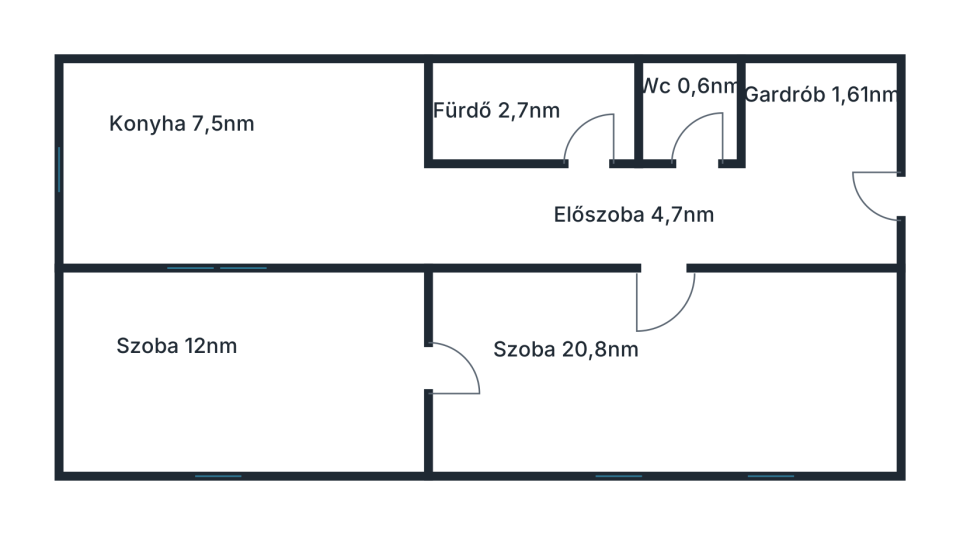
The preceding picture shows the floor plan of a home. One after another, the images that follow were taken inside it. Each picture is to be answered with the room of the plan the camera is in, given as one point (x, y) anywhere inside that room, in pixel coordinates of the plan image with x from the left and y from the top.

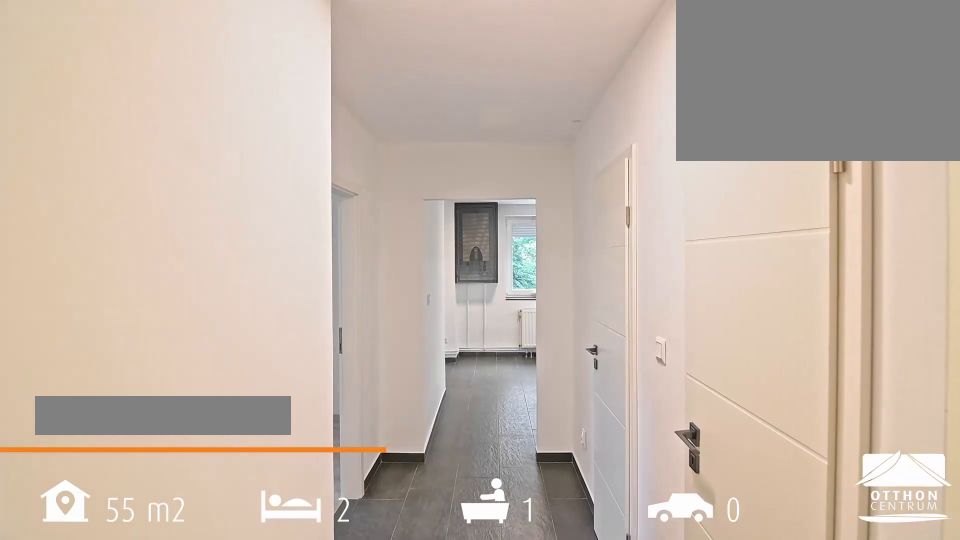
(822, 163)
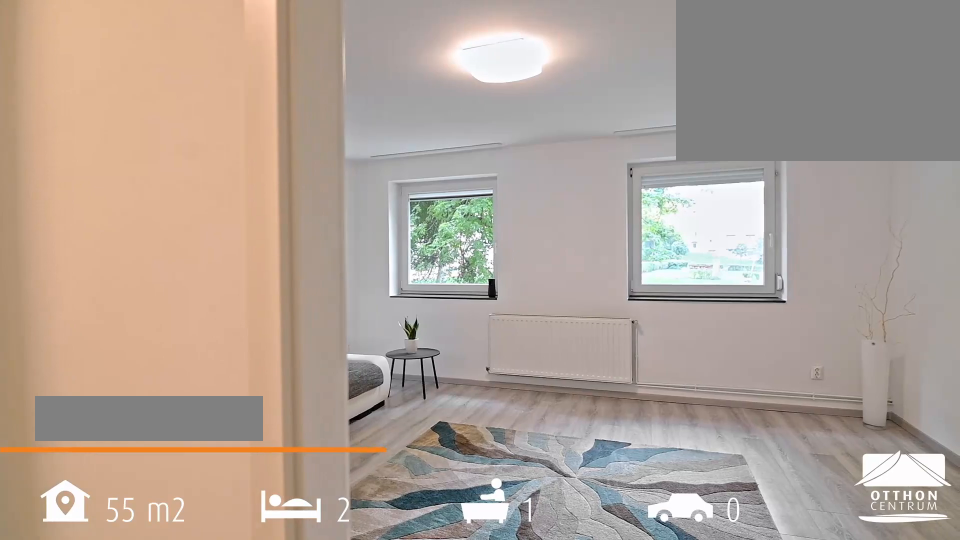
(662, 373)
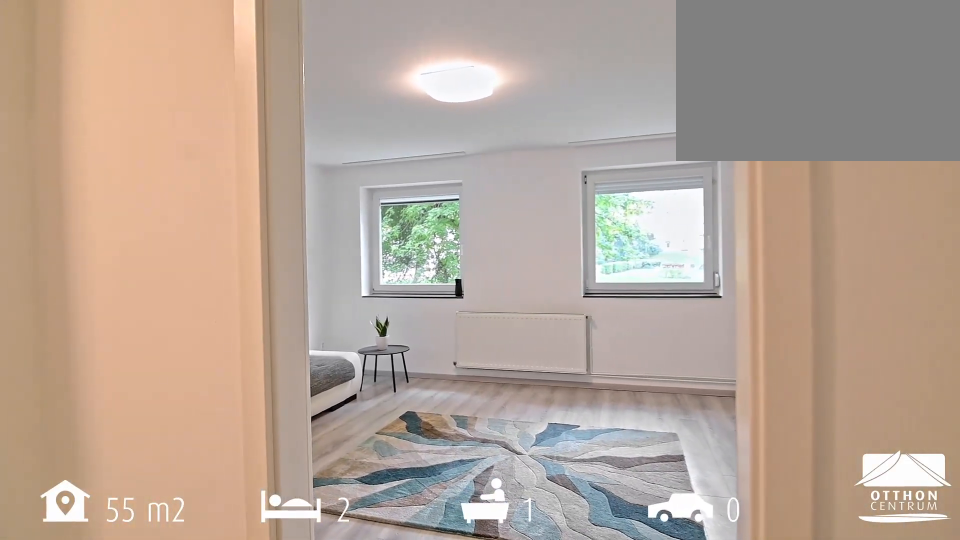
(662, 373)
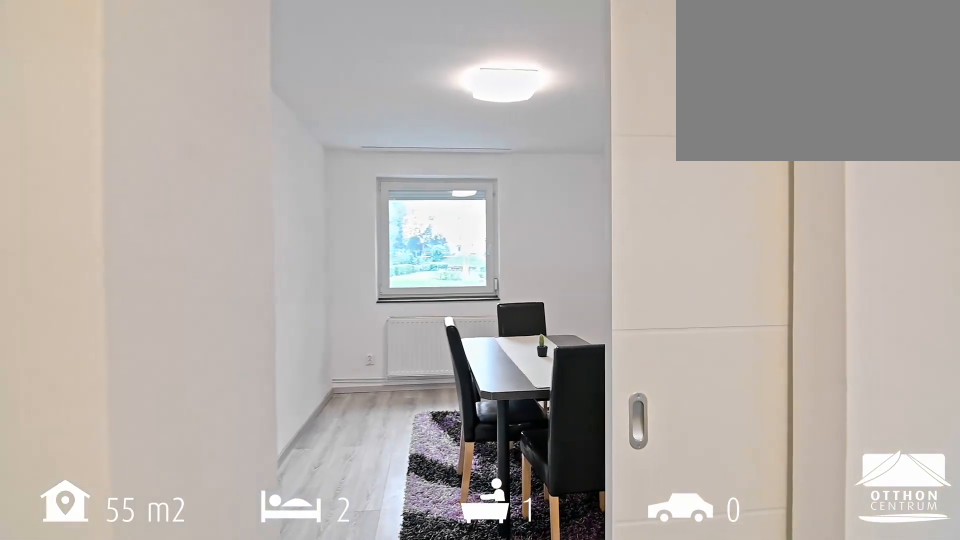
(240, 373)
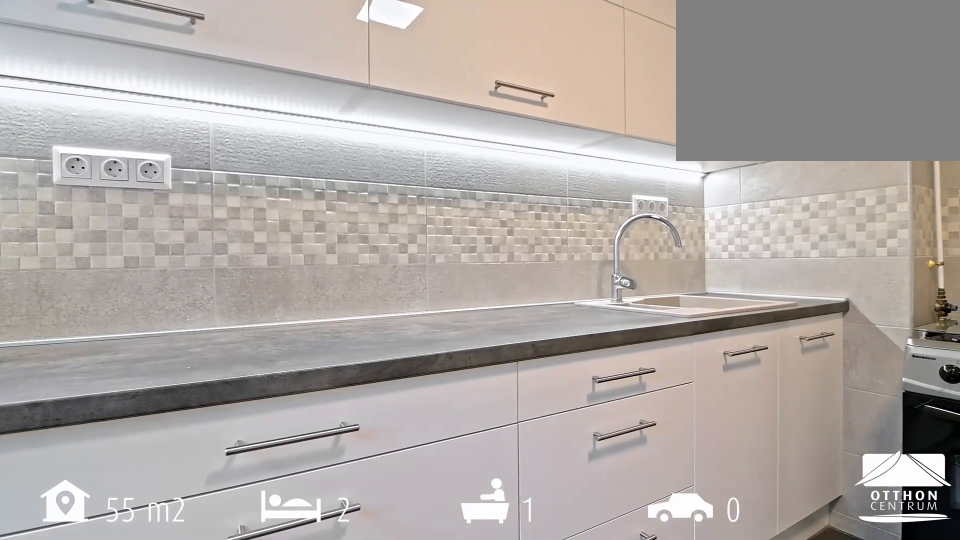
(240, 170)
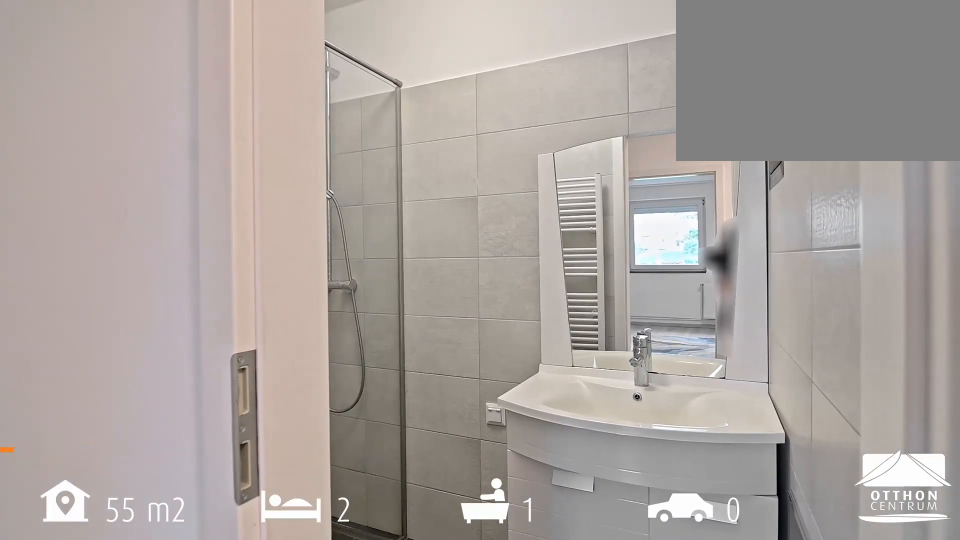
(533, 111)
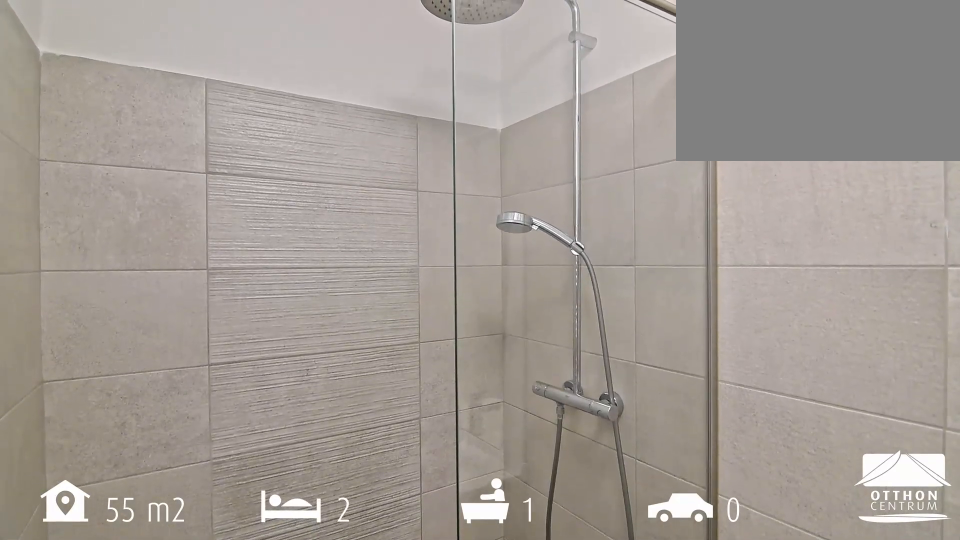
(533, 111)
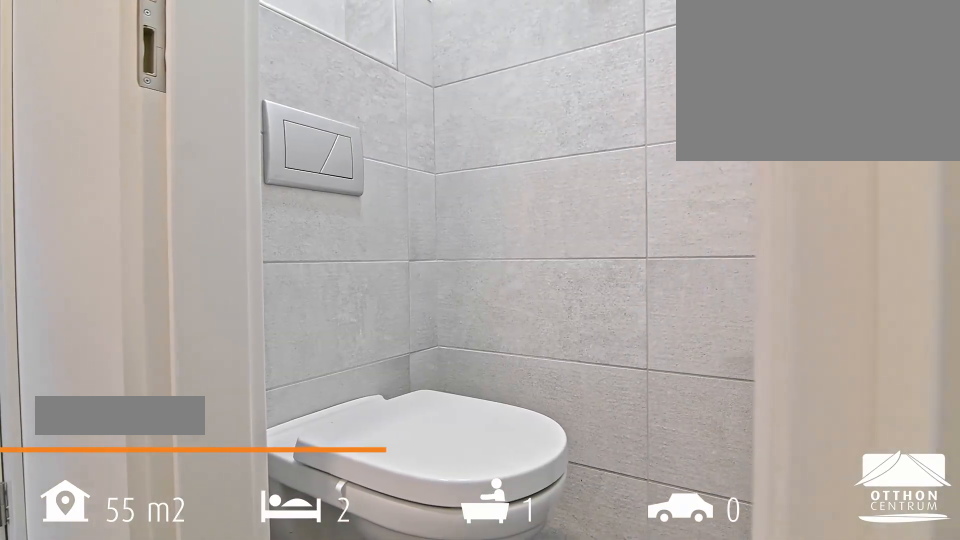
(691, 111)
